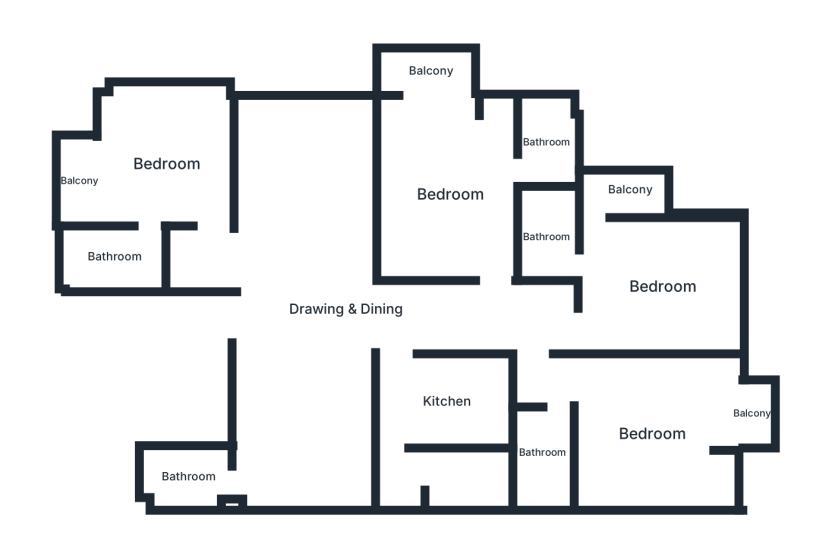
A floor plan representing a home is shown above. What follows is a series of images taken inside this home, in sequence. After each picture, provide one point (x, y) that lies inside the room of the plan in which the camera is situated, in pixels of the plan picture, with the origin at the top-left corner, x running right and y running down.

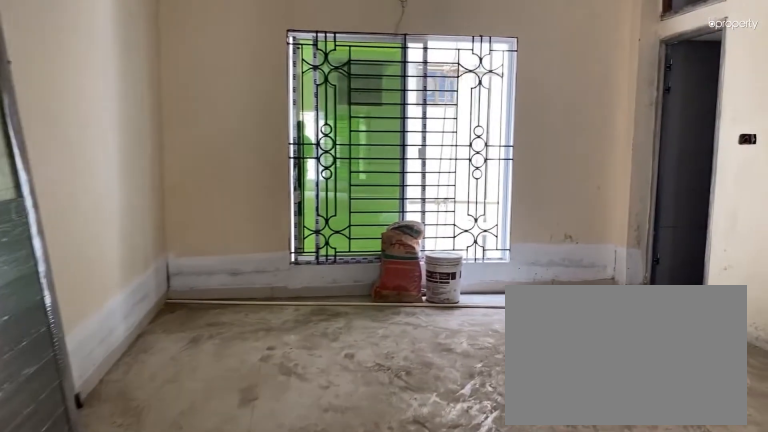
(346, 308)
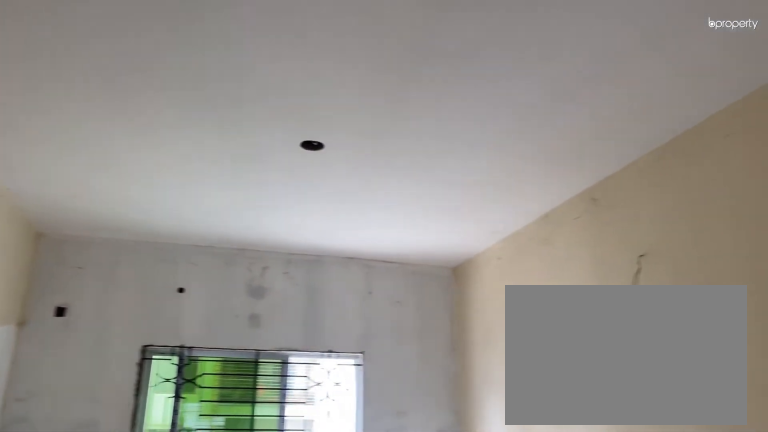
(346, 308)
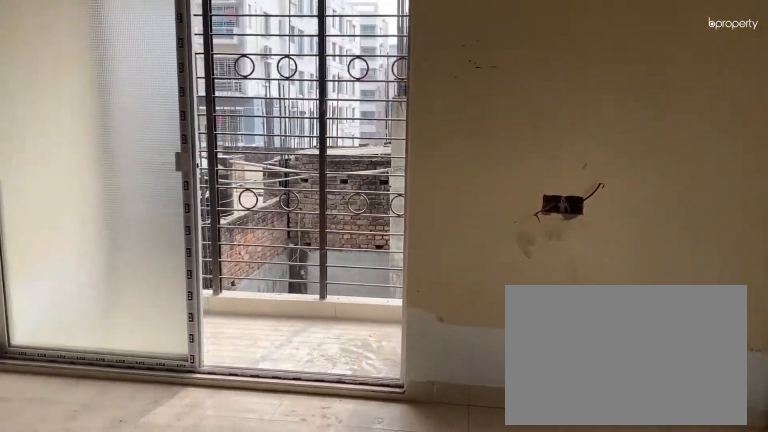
(168, 164)
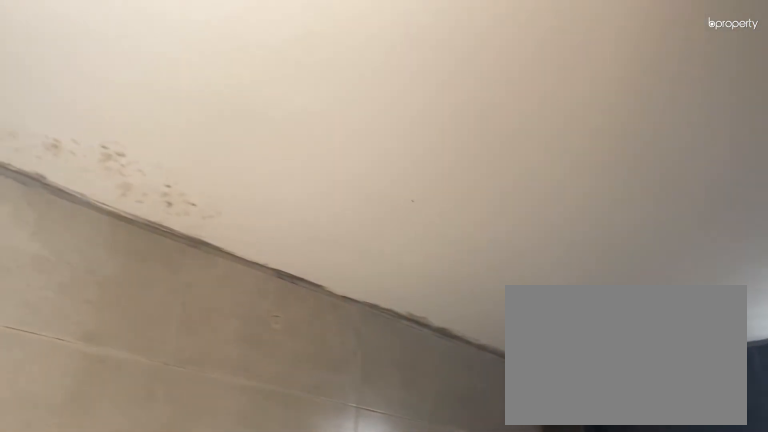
(114, 257)
